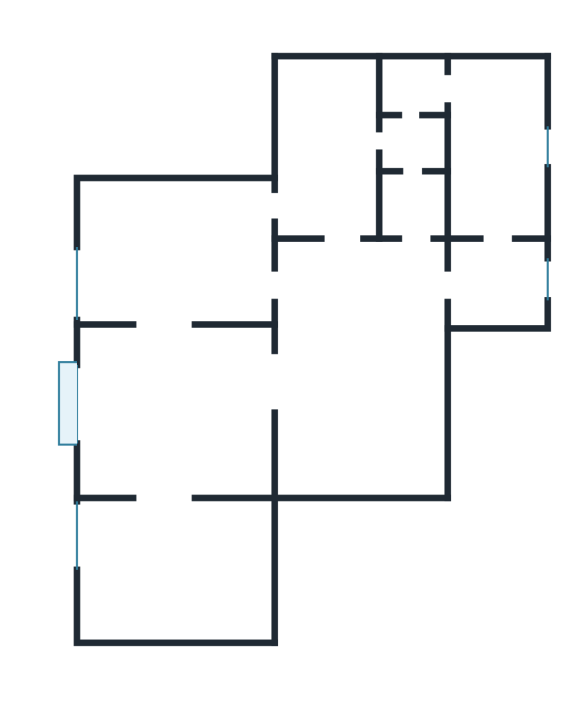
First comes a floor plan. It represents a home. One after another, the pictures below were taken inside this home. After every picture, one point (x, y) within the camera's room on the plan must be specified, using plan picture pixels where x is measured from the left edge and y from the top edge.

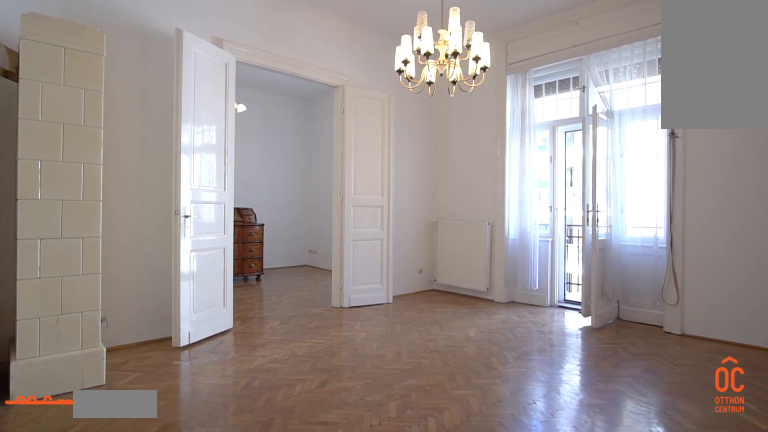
(172, 413)
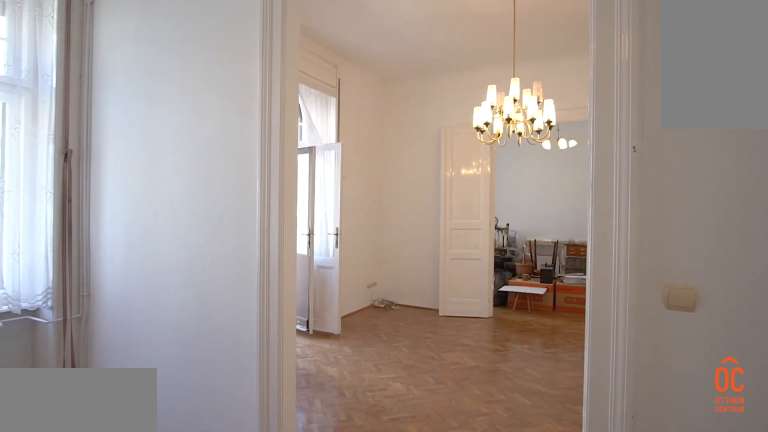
(170, 570)
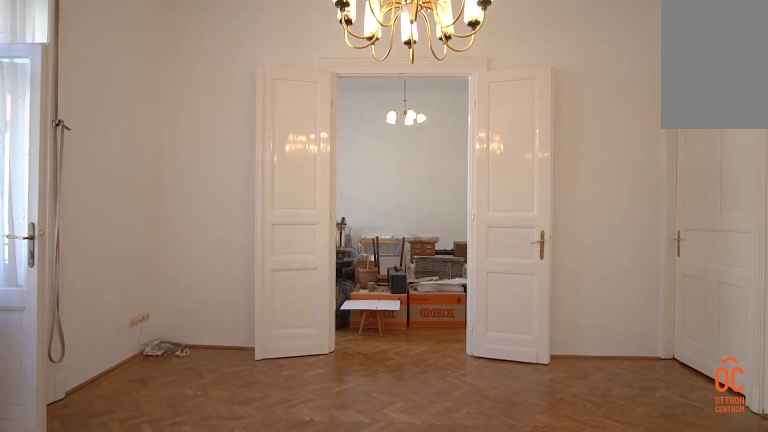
(173, 424)
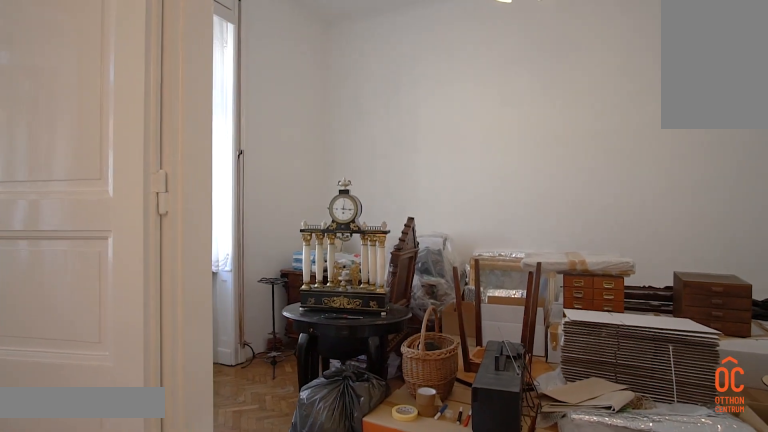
(177, 258)
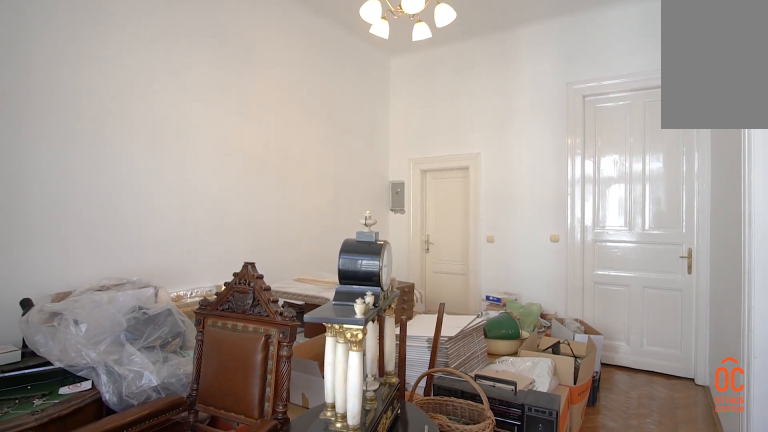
(177, 258)
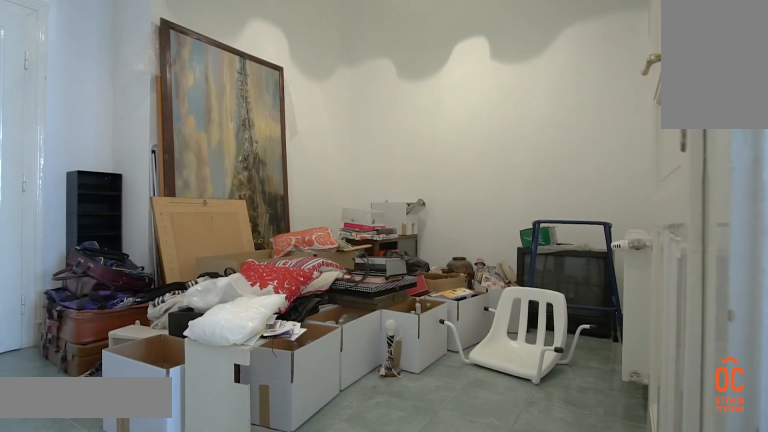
(362, 370)
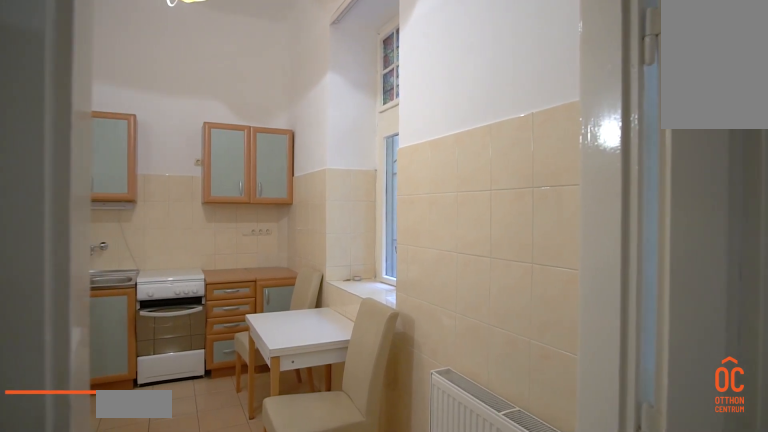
(496, 142)
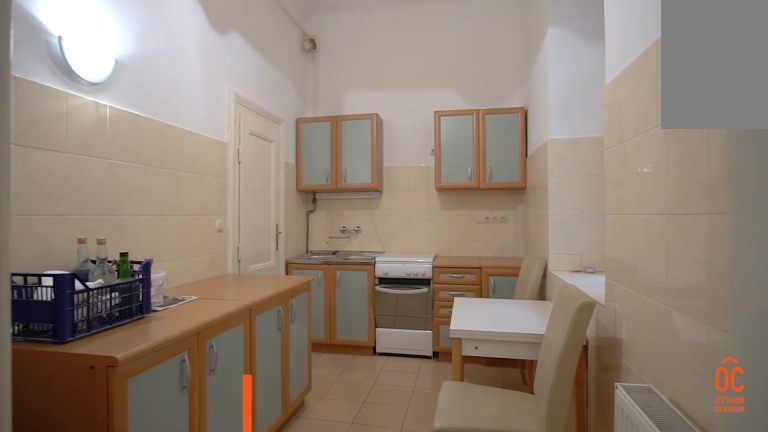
(496, 141)
